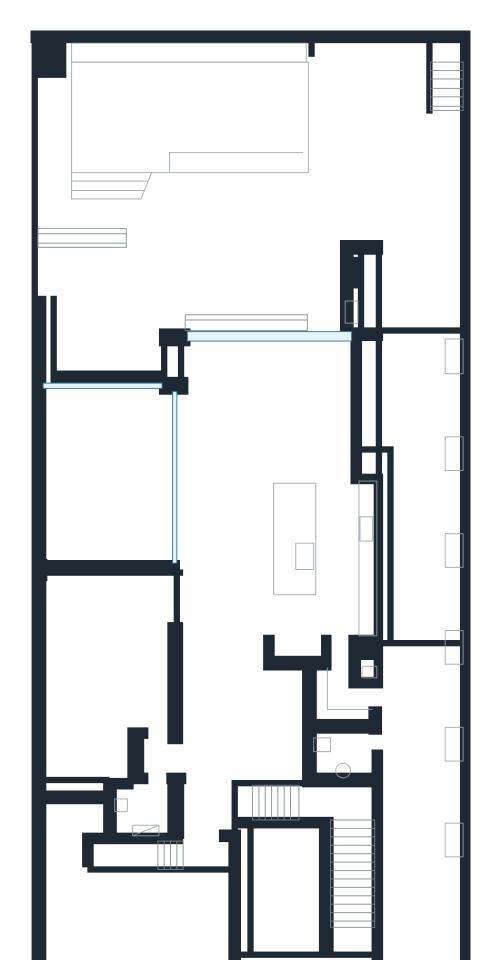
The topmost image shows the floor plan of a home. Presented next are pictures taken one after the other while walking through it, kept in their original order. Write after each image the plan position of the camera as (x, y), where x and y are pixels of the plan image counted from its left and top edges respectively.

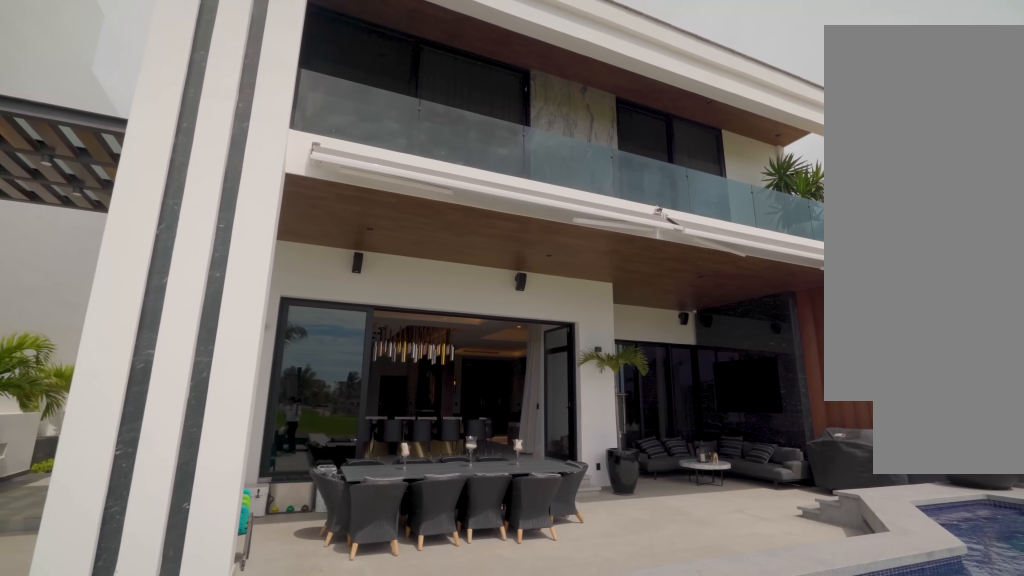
(340, 156)
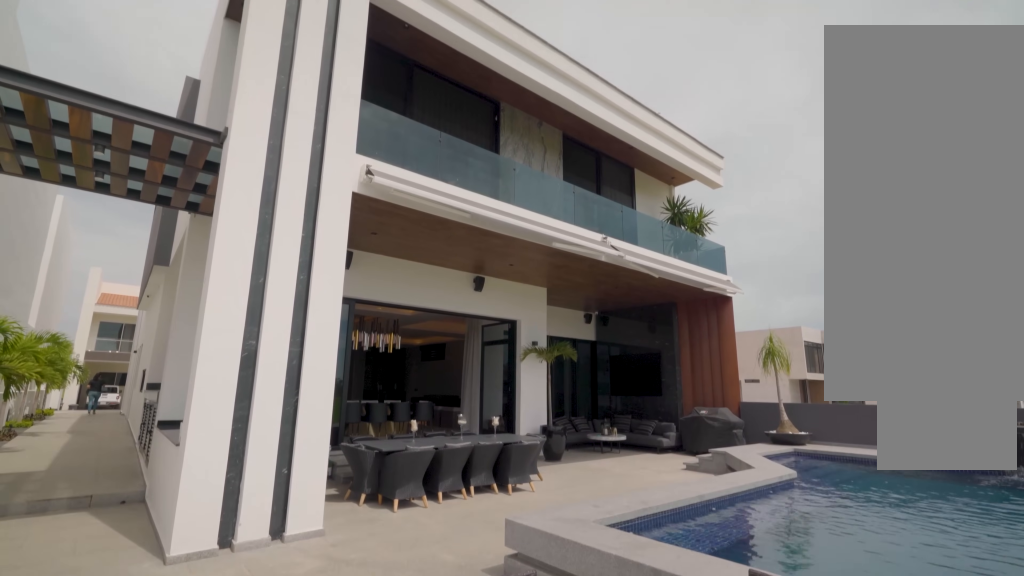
(396, 126)
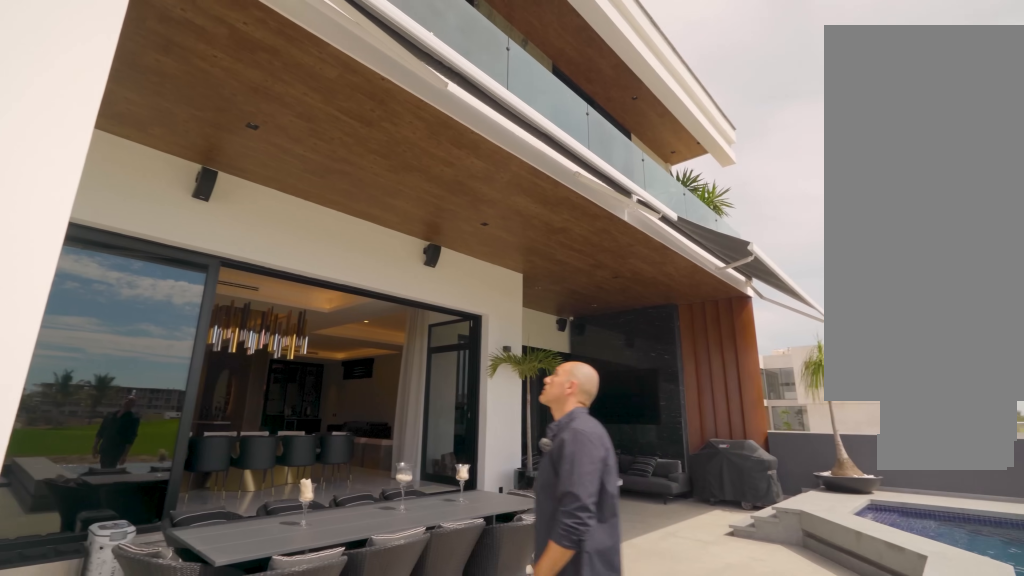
(327, 247)
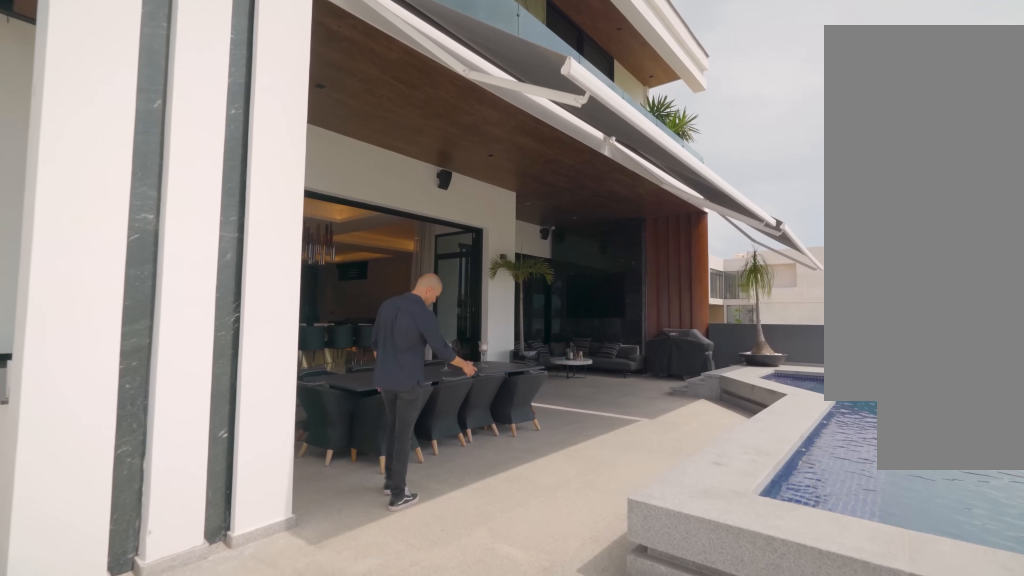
(349, 163)
